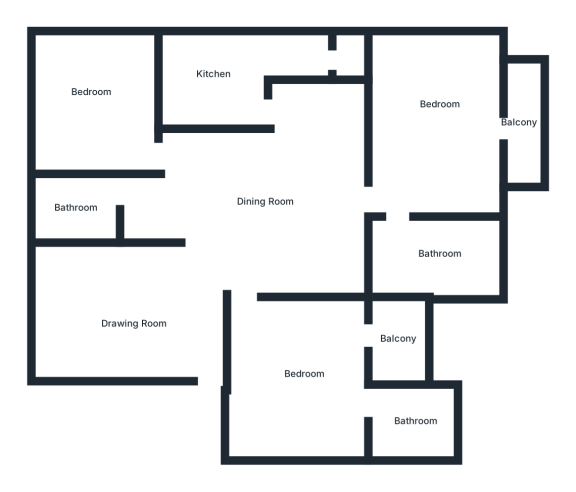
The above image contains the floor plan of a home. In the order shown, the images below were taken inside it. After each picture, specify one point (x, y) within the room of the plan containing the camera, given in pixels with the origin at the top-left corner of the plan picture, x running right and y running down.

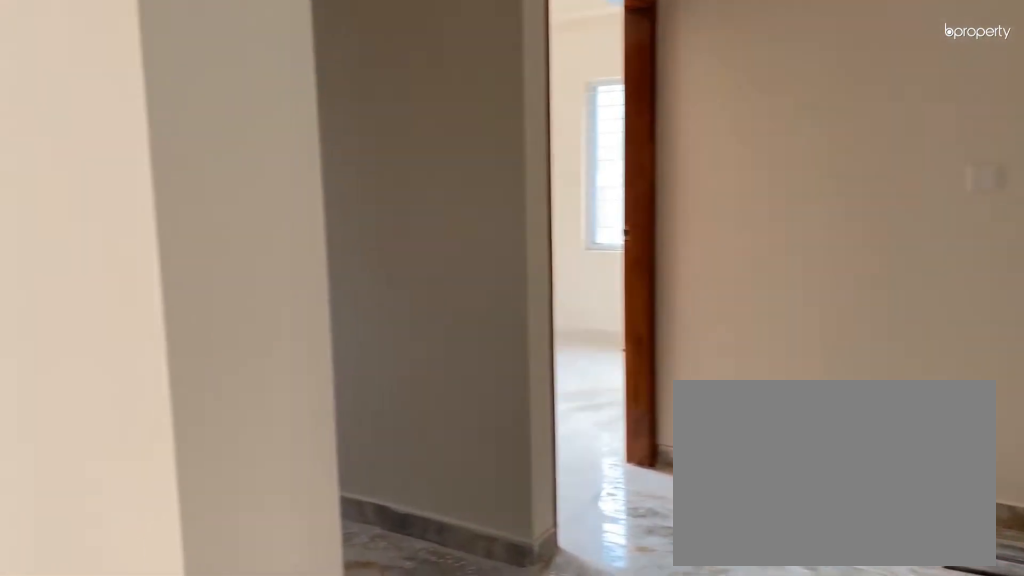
(269, 185)
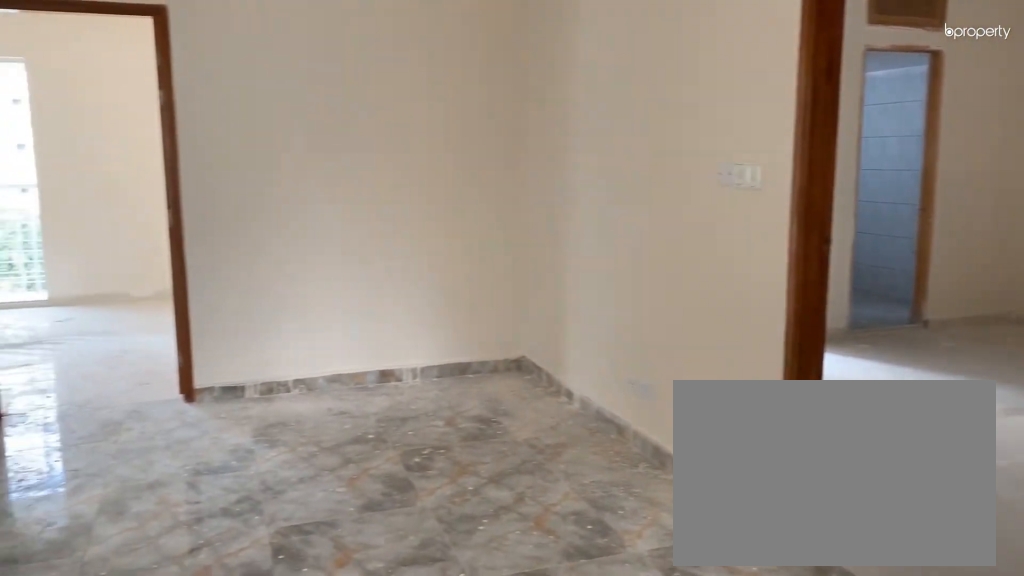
(269, 185)
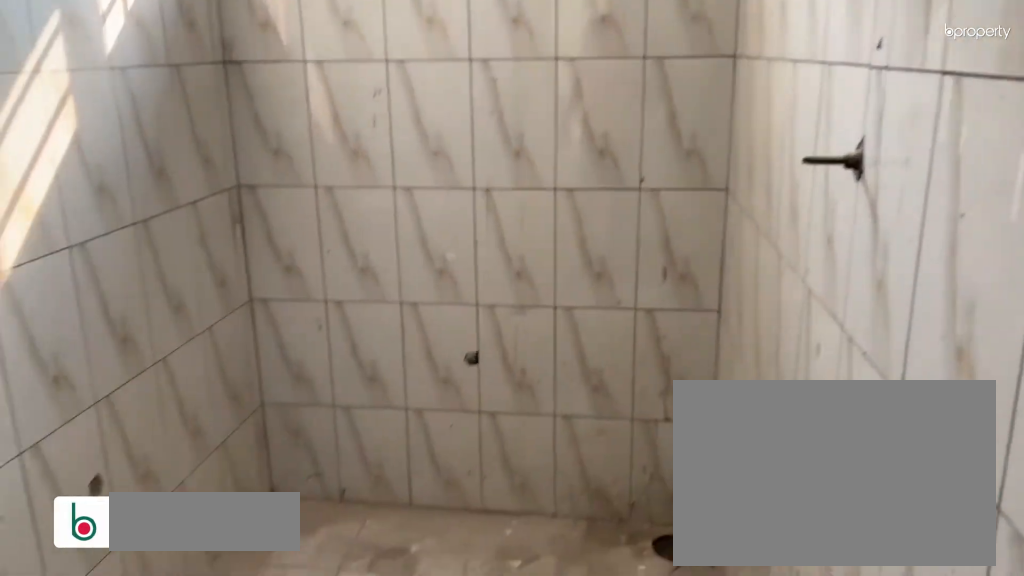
(74, 209)
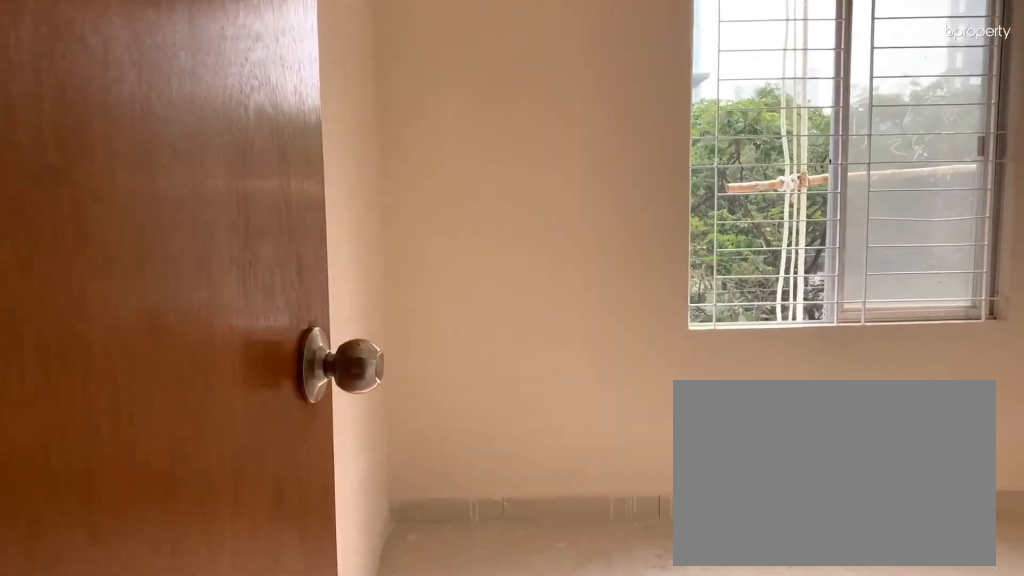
(137, 133)
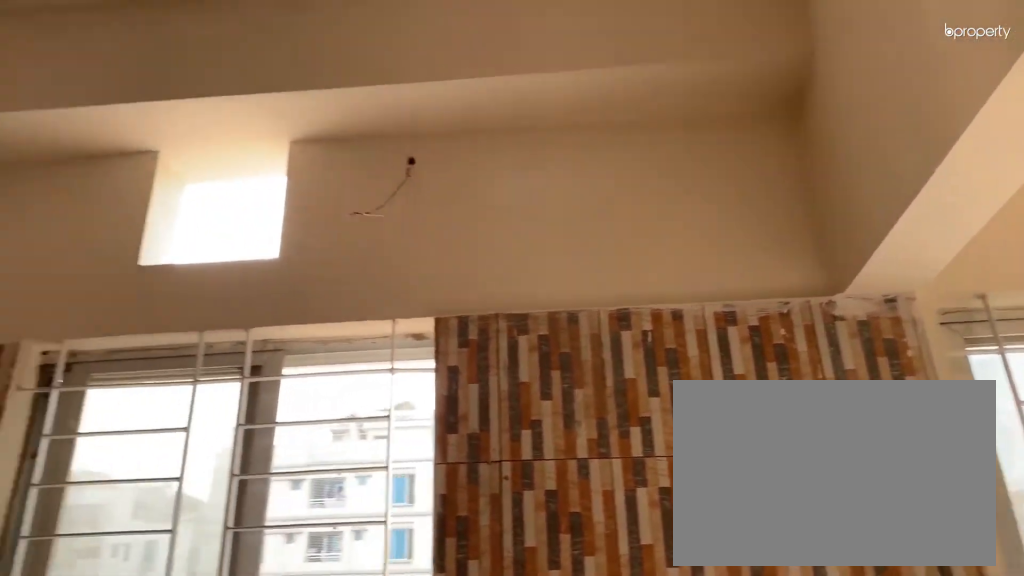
(224, 78)
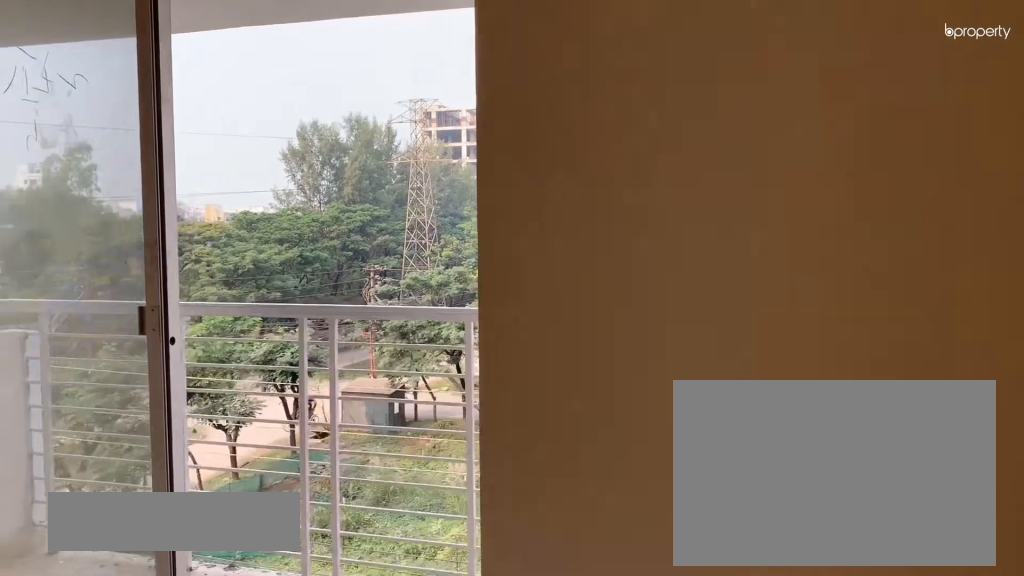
(425, 124)
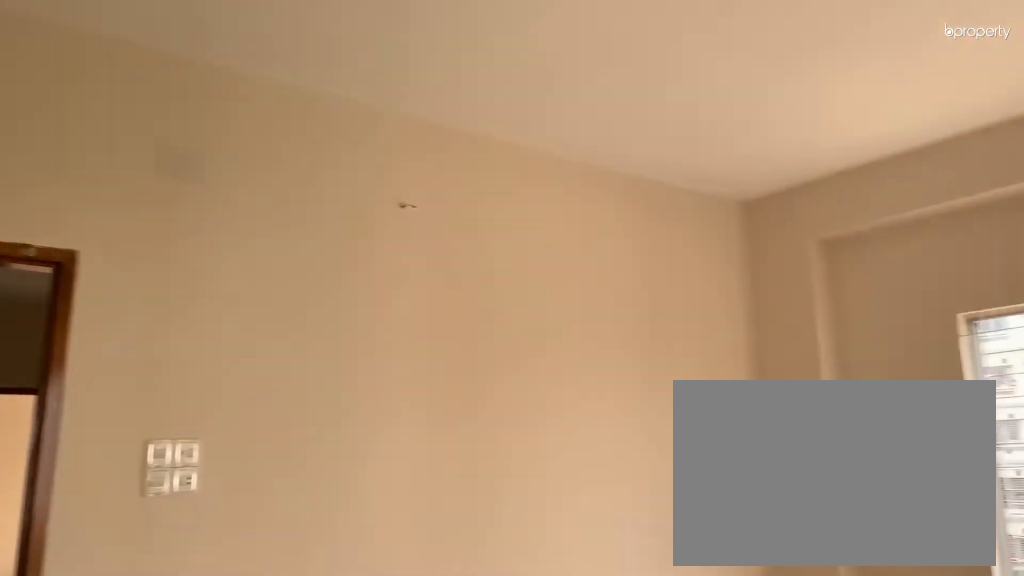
(431, 111)
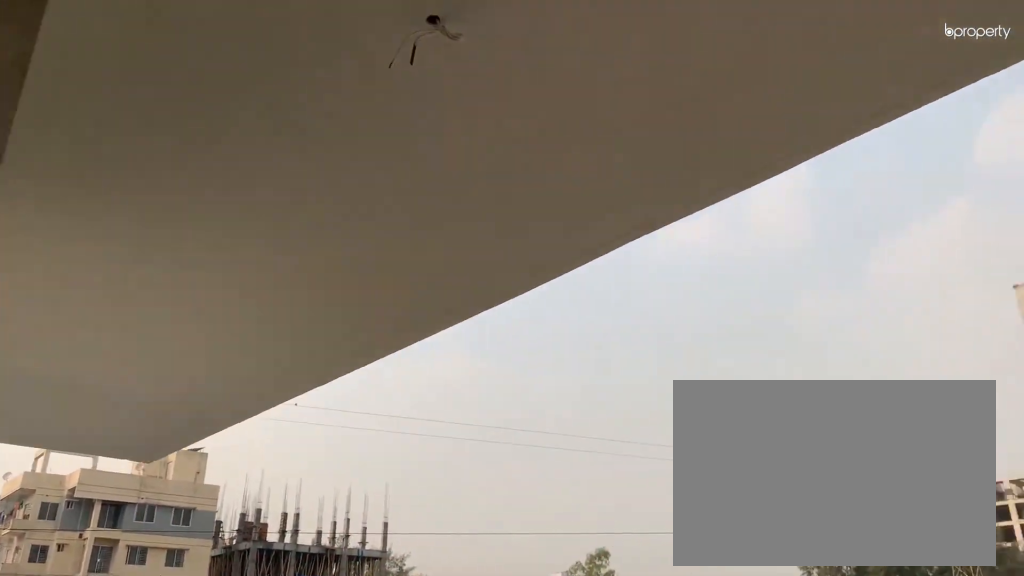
(518, 122)
